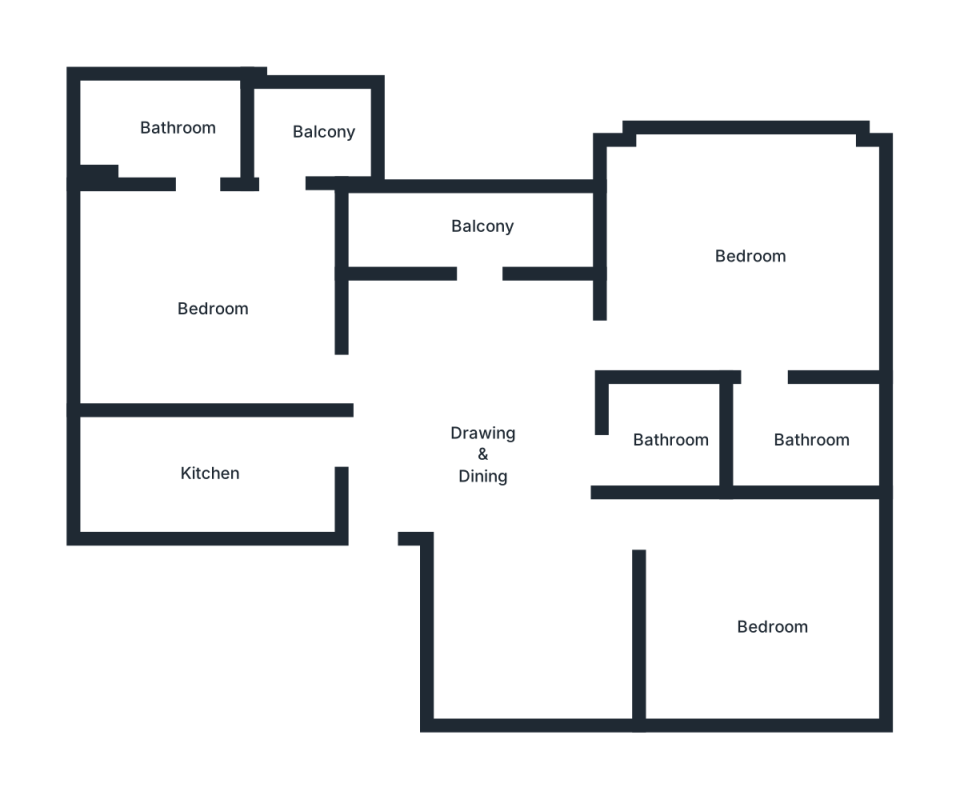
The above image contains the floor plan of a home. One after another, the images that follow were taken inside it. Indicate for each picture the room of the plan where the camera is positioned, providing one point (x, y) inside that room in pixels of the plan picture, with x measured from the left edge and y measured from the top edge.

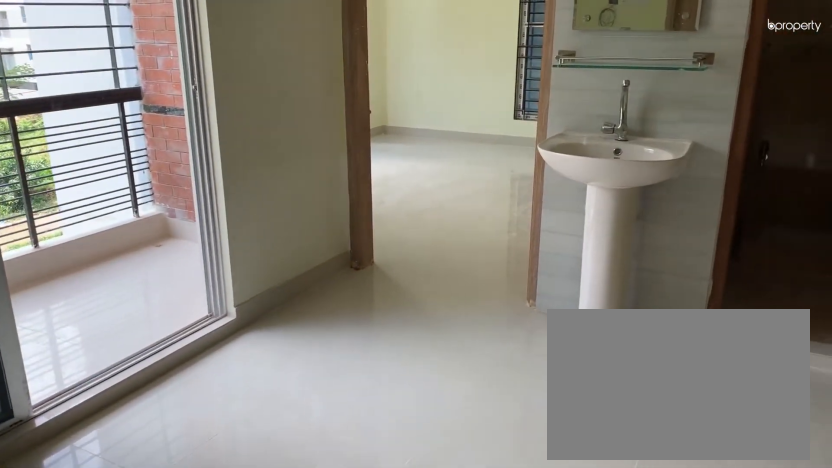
(484, 468)
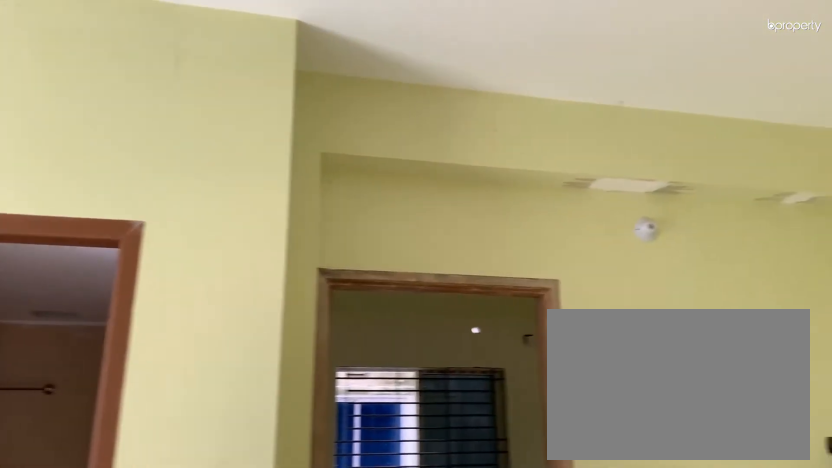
(531, 633)
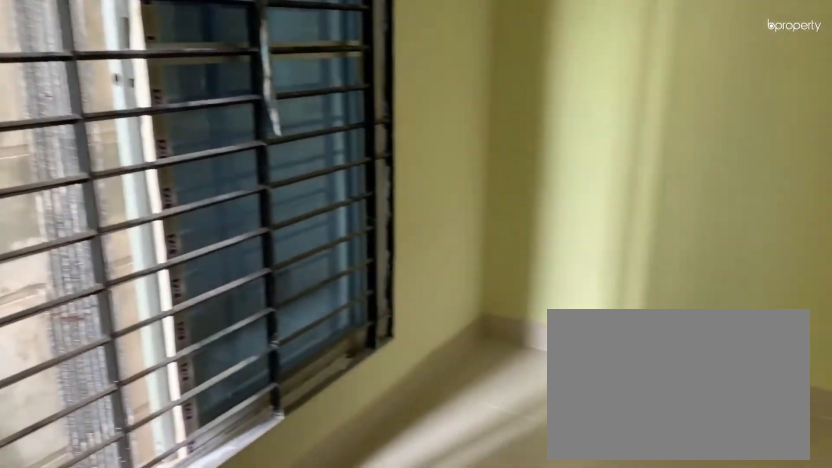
(768, 622)
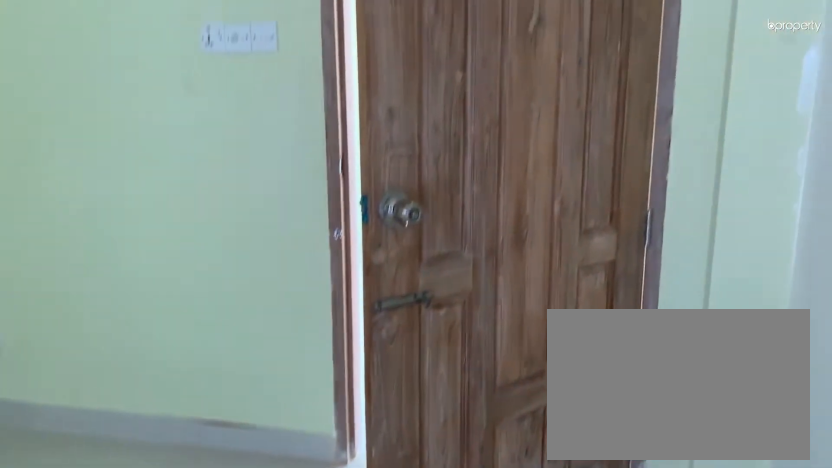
(768, 622)
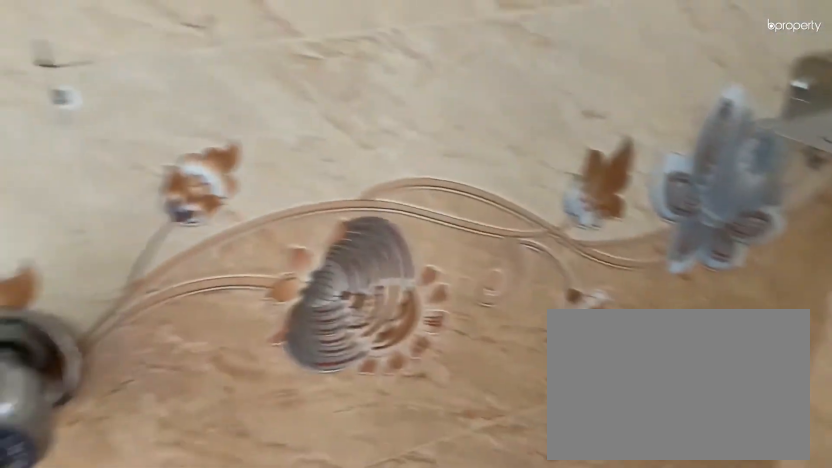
(673, 438)
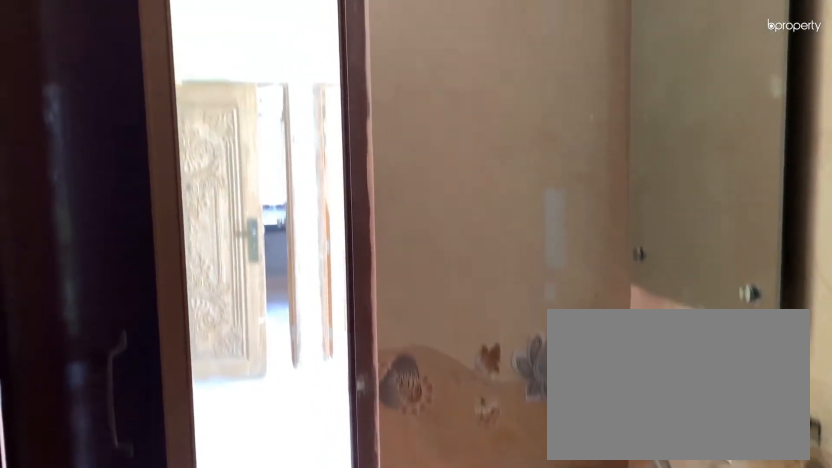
(673, 438)
